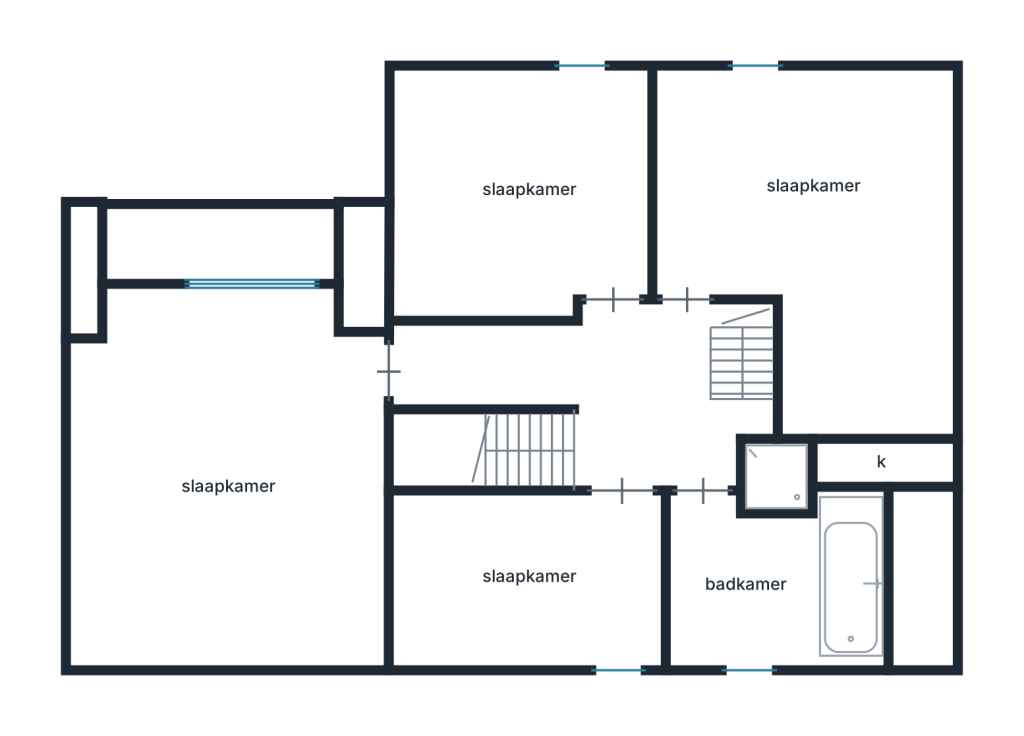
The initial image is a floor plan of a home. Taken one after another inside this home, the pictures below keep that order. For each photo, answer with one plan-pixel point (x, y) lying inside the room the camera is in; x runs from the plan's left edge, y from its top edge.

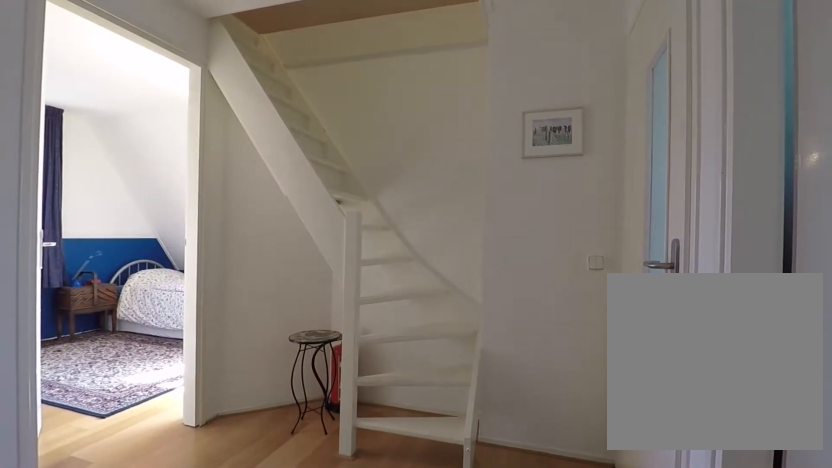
(602, 388)
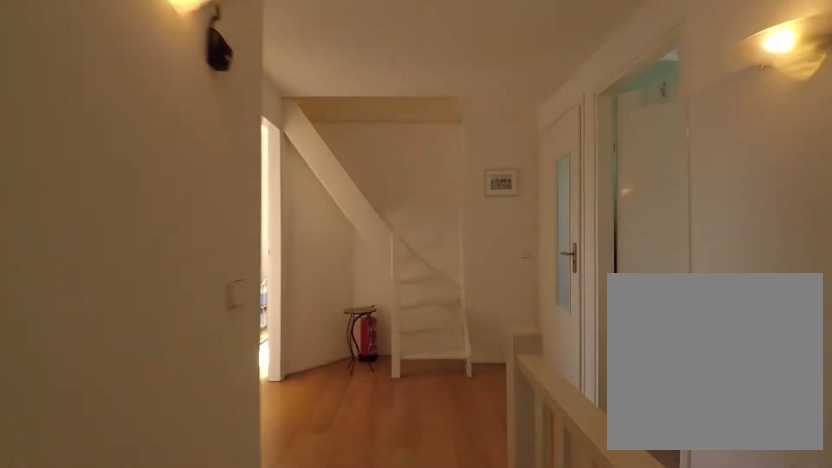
(602, 388)
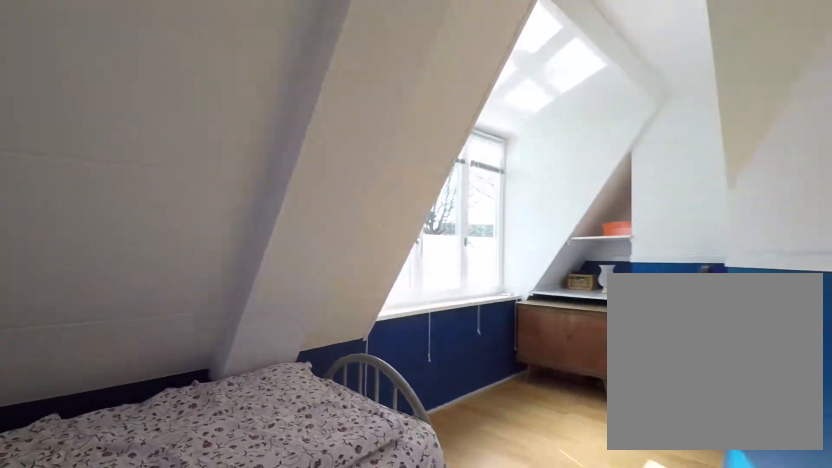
(802, 254)
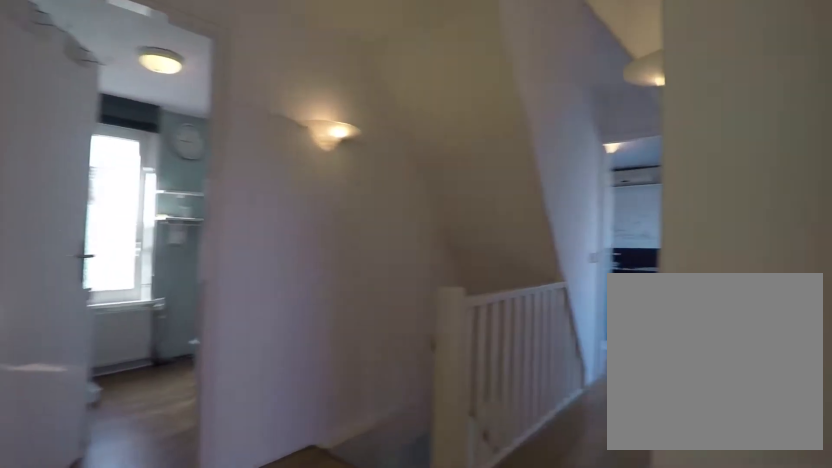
(602, 388)
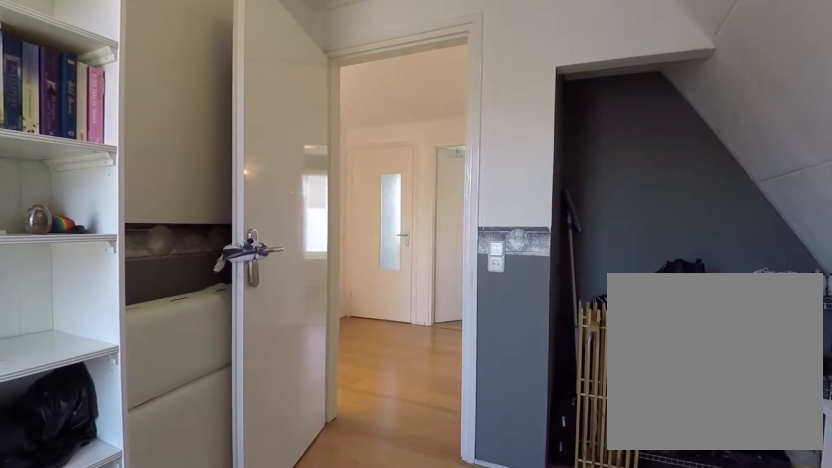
(520, 196)
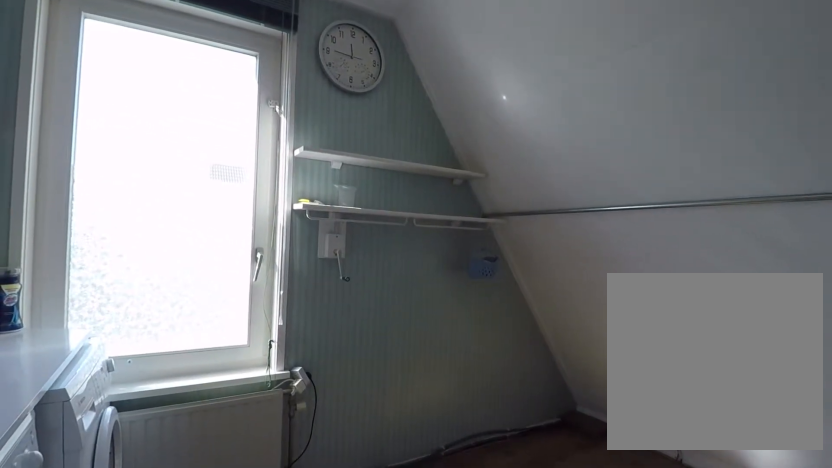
(531, 581)
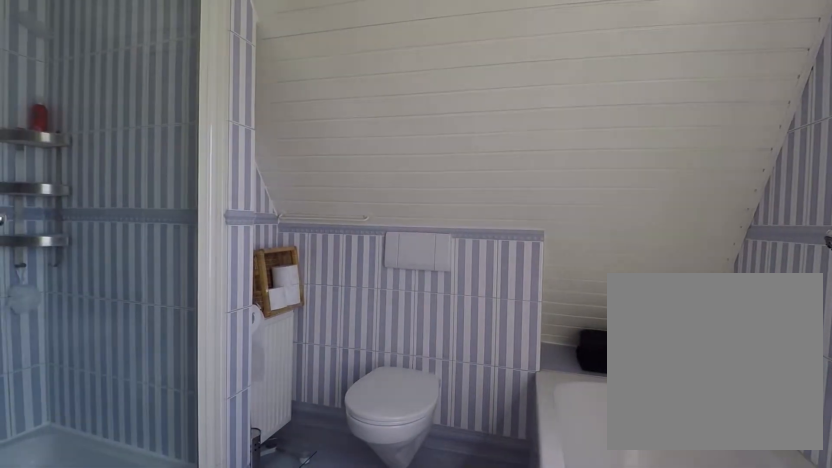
(778, 570)
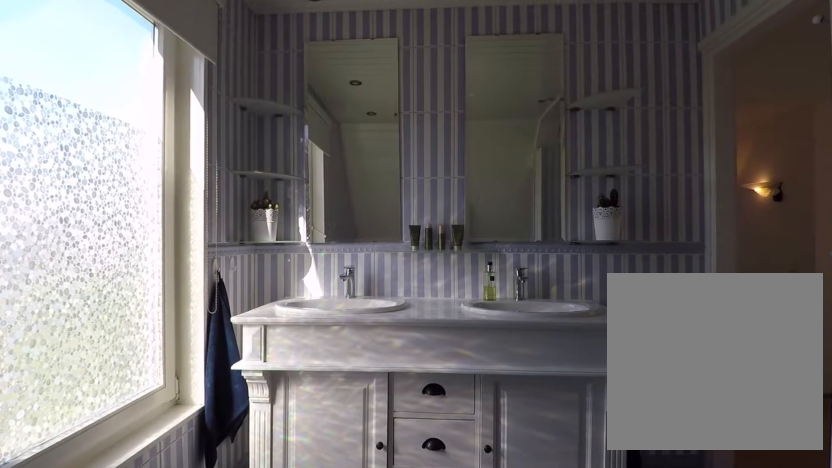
(778, 570)
